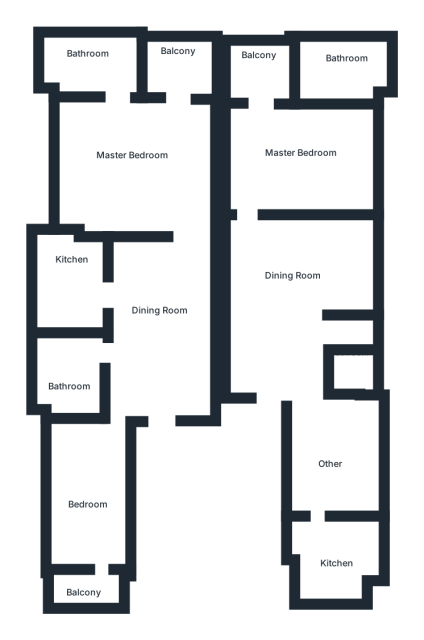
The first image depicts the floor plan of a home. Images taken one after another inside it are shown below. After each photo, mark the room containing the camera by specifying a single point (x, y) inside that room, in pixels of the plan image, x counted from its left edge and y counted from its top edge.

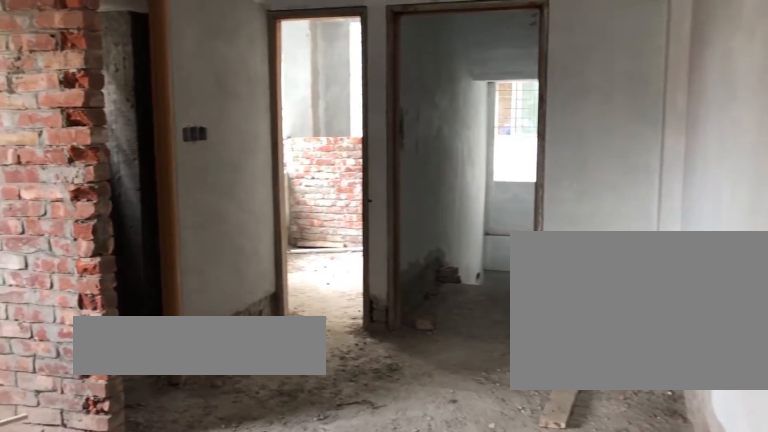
(276, 290)
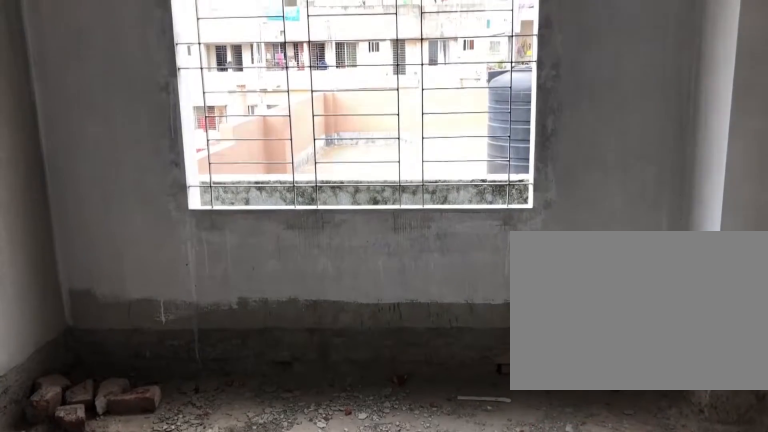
(284, 155)
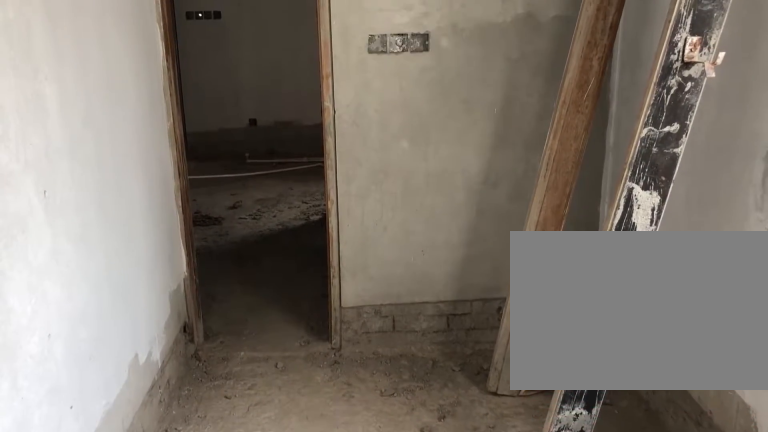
(339, 452)
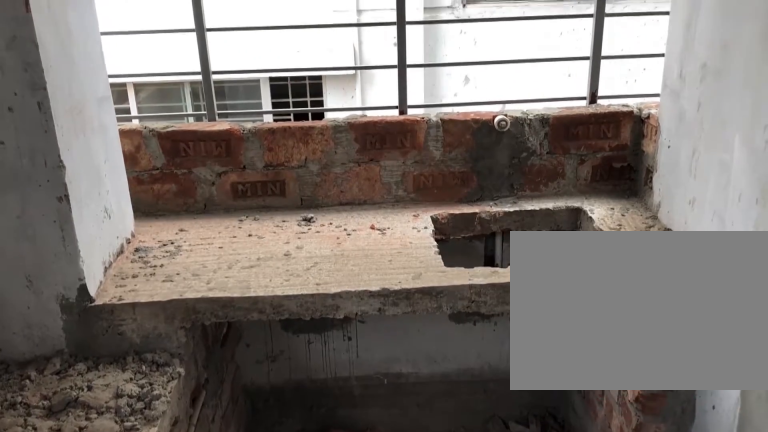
(335, 558)
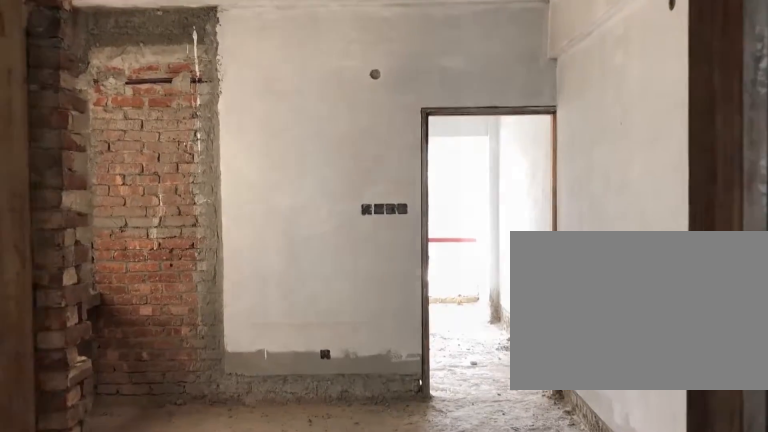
(169, 347)
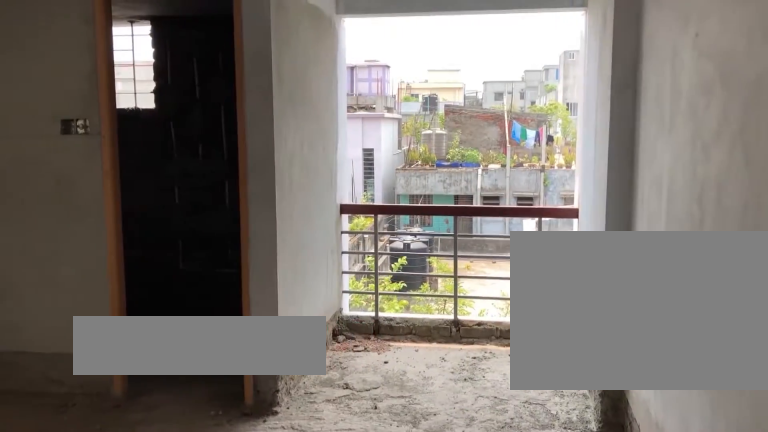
(131, 172)
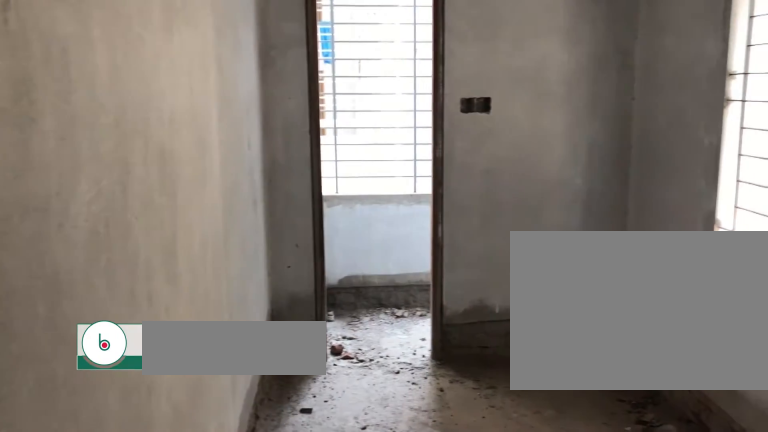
(91, 495)
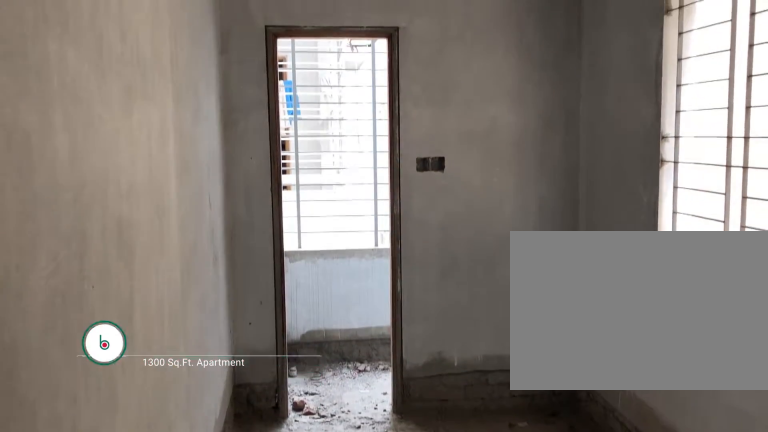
(91, 495)
